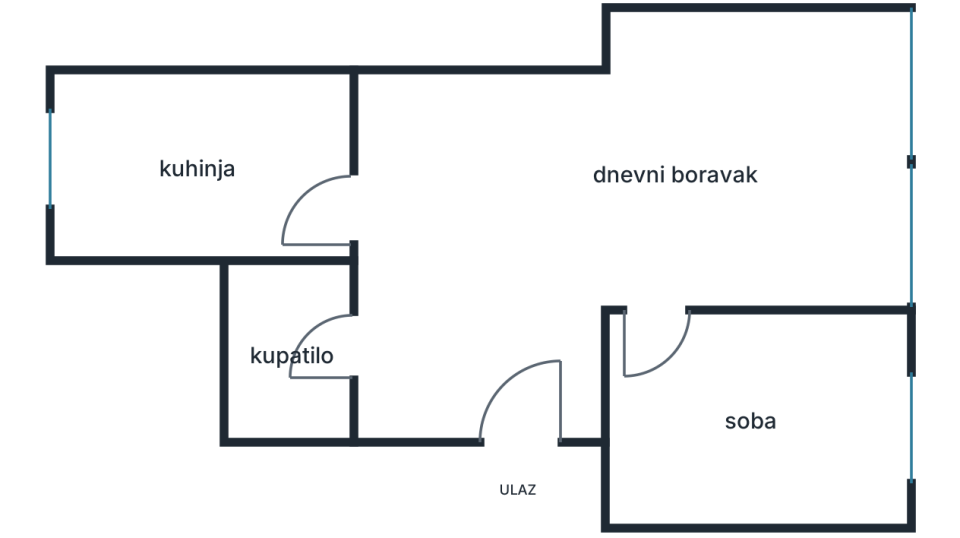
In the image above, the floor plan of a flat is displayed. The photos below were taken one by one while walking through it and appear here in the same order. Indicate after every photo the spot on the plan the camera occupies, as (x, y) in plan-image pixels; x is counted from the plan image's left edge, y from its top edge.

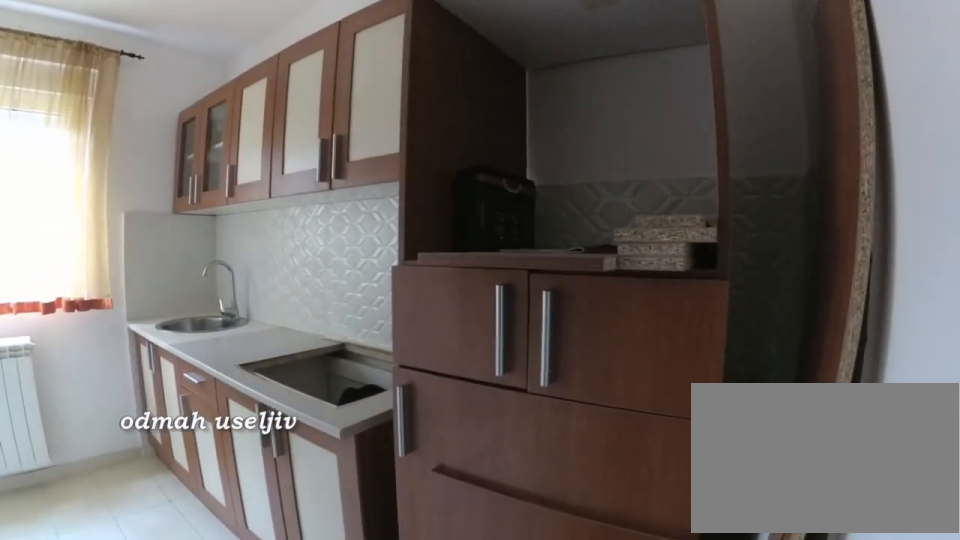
(345, 224)
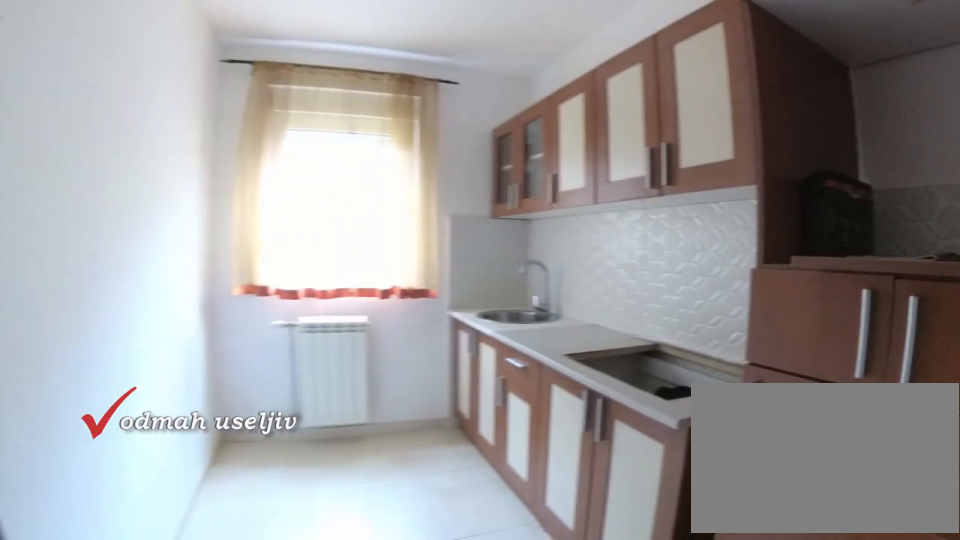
(351, 211)
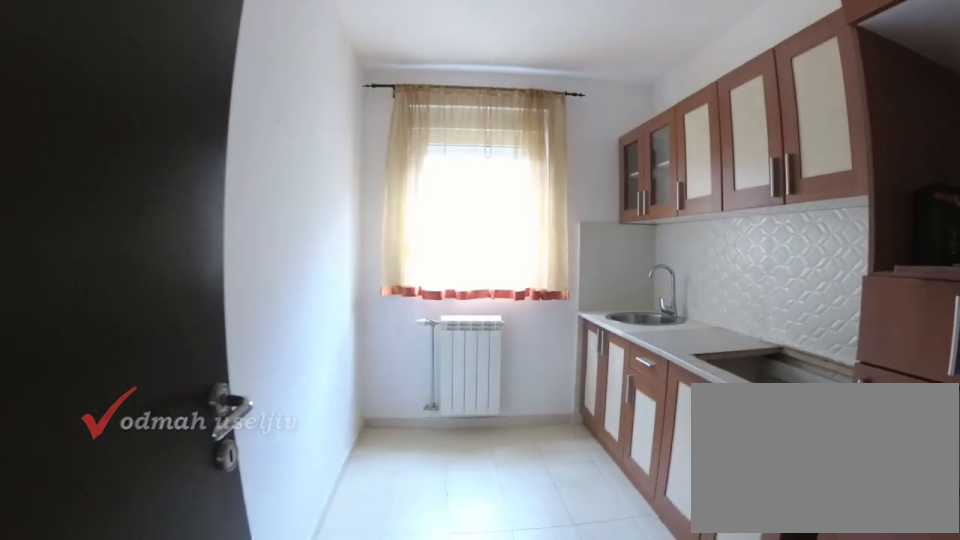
(363, 198)
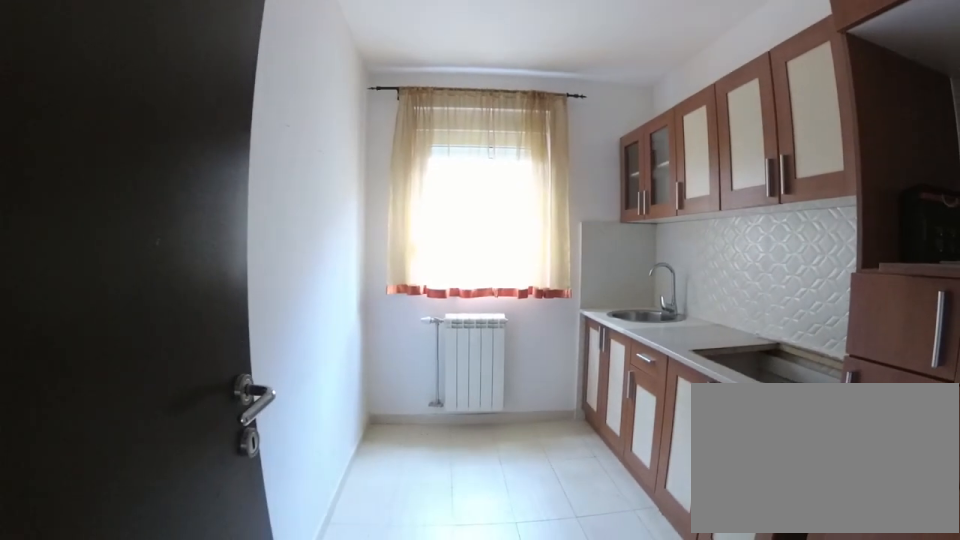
(366, 193)
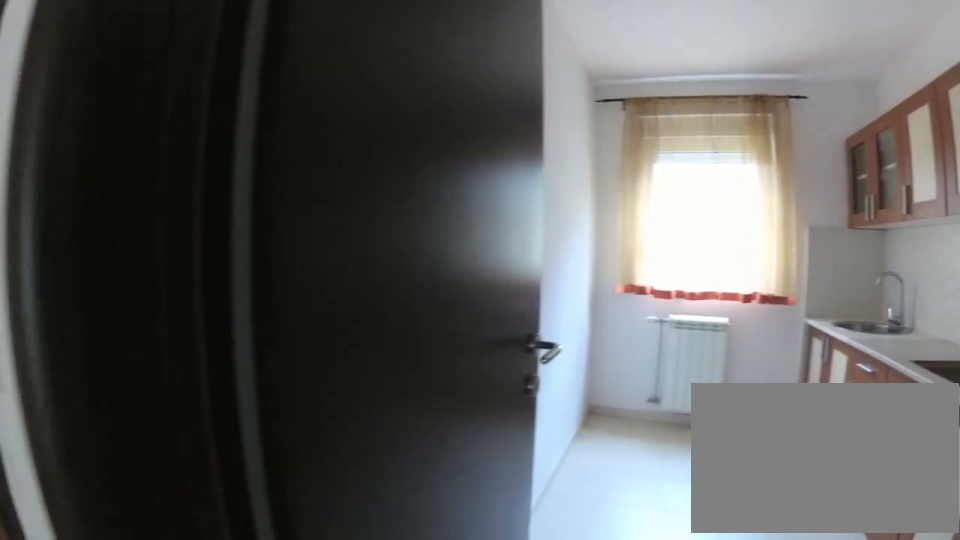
(377, 181)
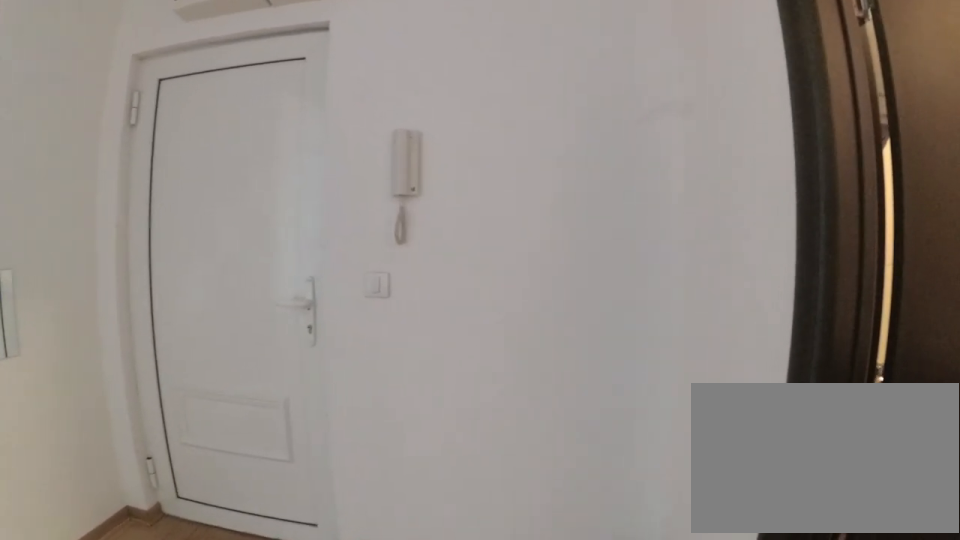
(394, 224)
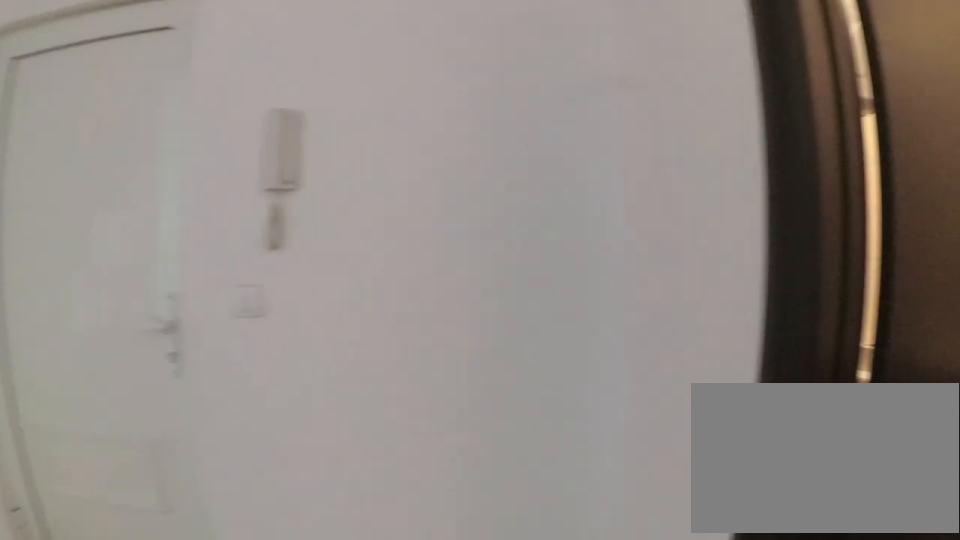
(394, 252)
